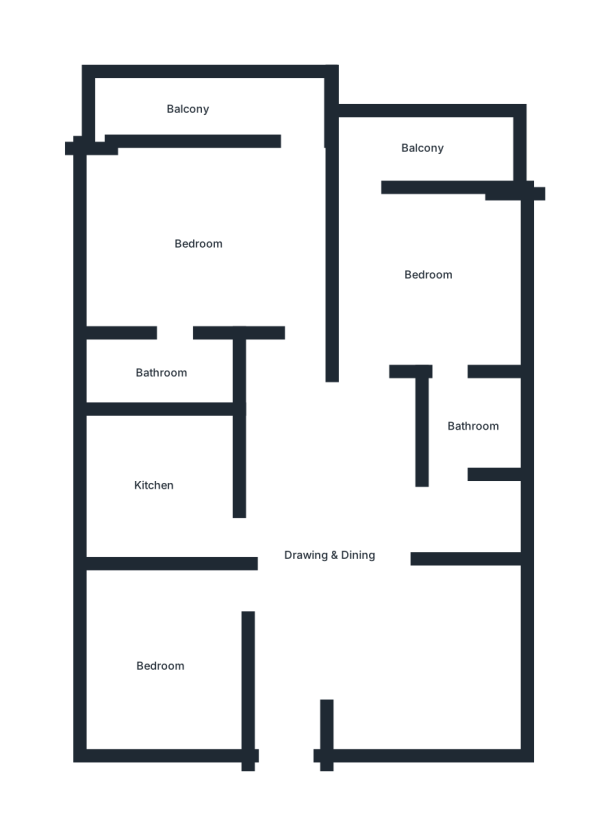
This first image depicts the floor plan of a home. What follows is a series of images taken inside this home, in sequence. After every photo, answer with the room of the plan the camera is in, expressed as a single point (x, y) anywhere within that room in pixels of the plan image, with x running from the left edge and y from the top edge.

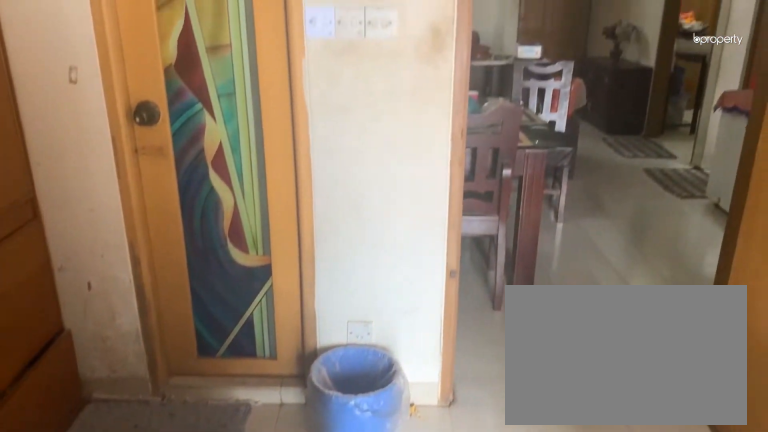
(430, 285)
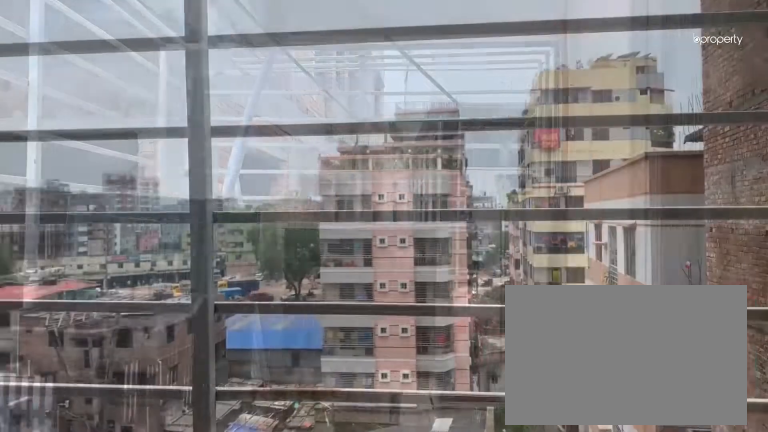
(418, 153)
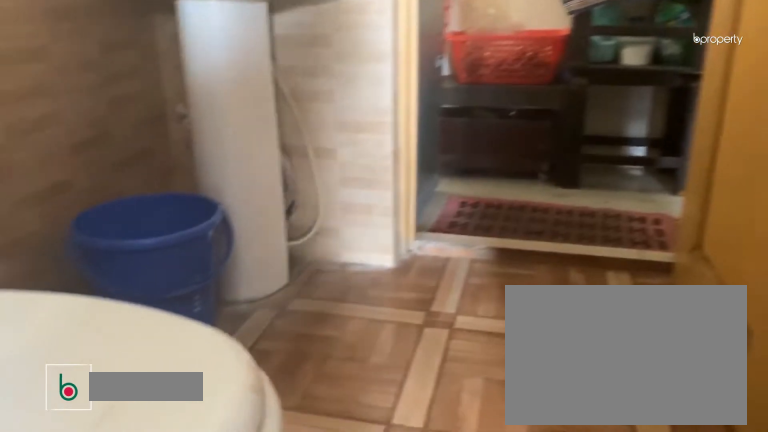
(472, 431)
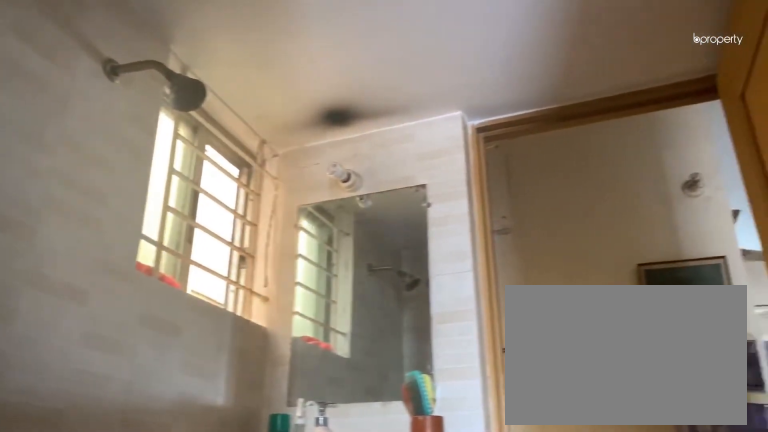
(471, 431)
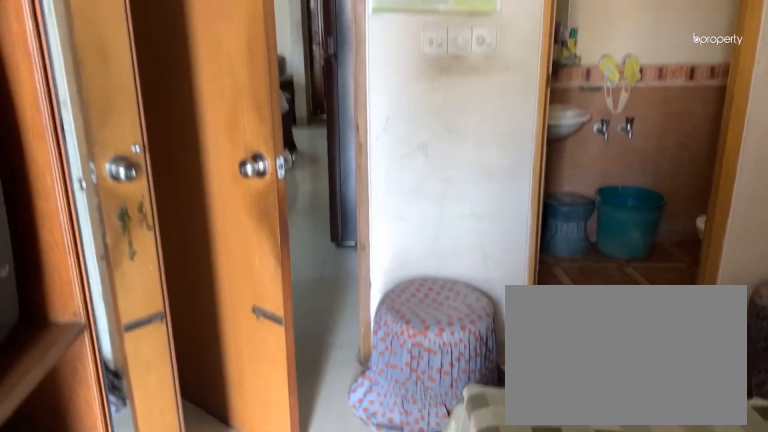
(205, 234)
